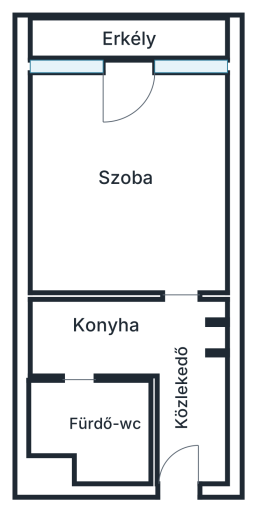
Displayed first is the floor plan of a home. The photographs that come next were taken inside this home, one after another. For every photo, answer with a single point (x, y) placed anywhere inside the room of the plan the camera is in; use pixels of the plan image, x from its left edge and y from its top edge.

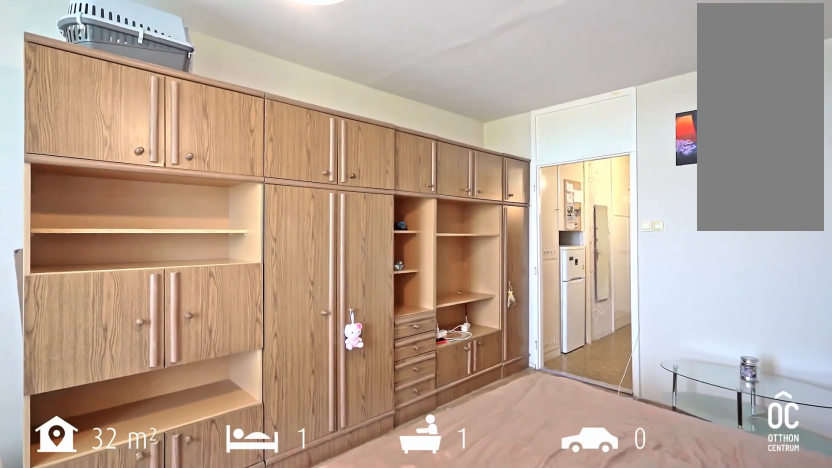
(133, 174)
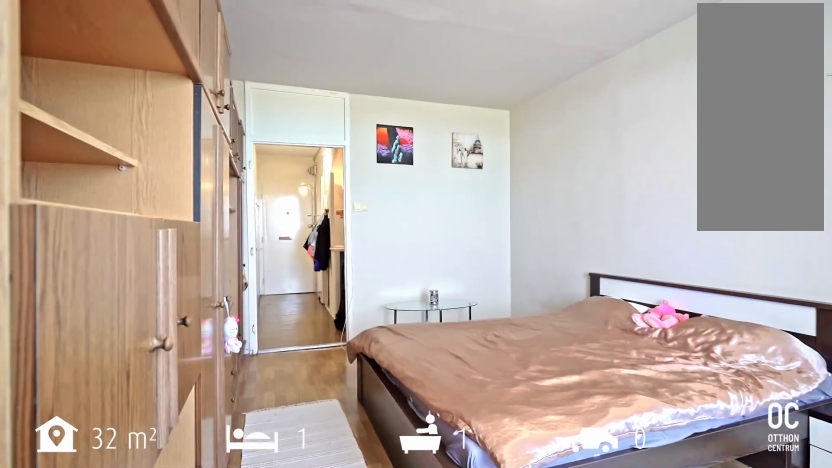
(133, 174)
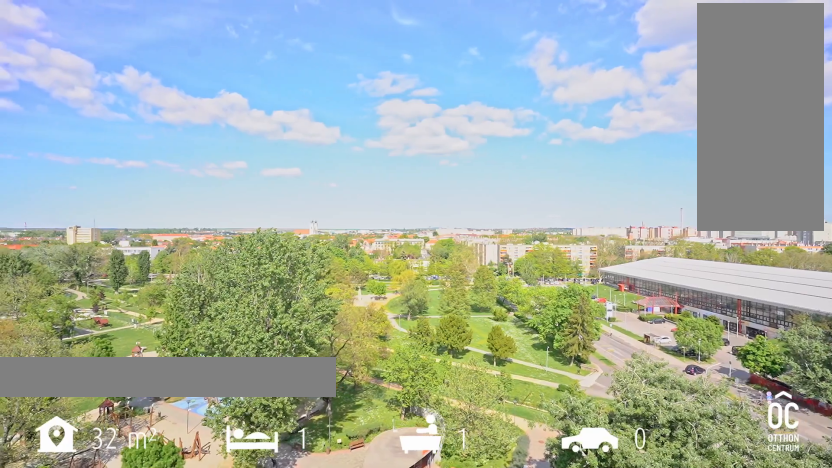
(129, 40)
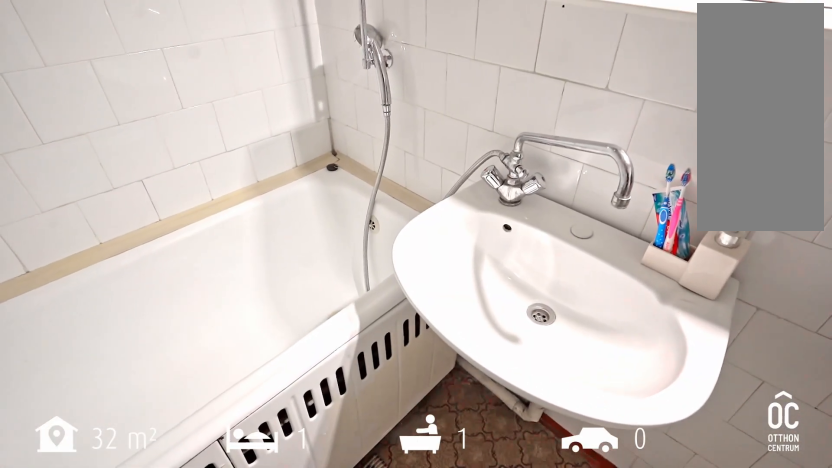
(93, 435)
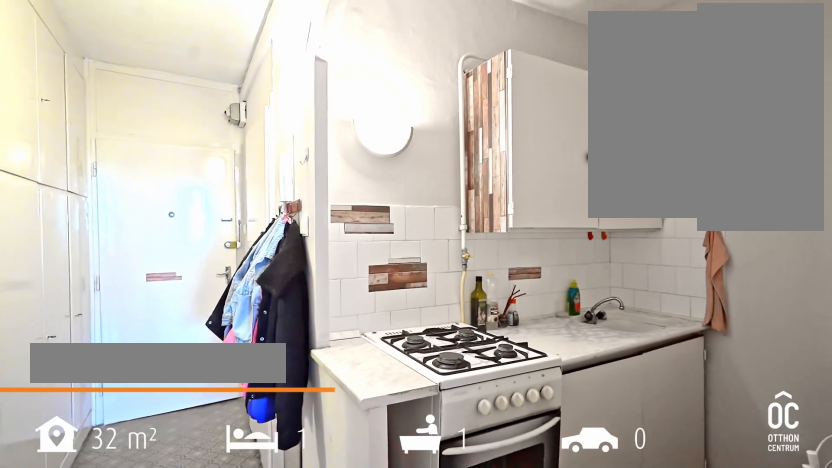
(106, 336)
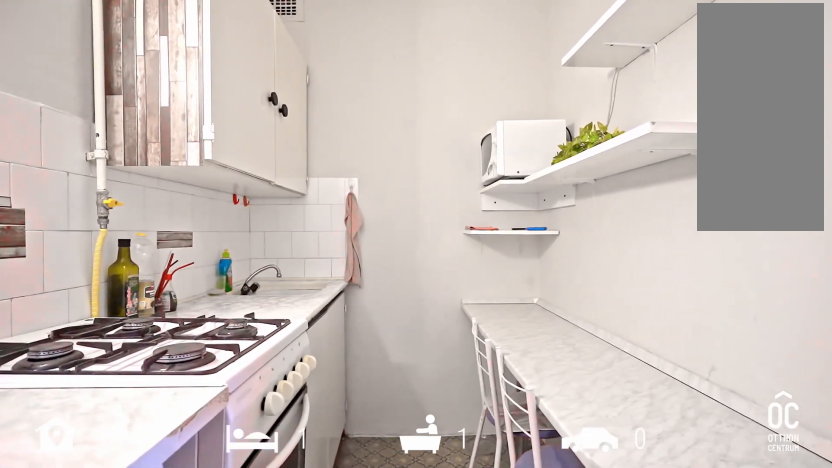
(106, 336)
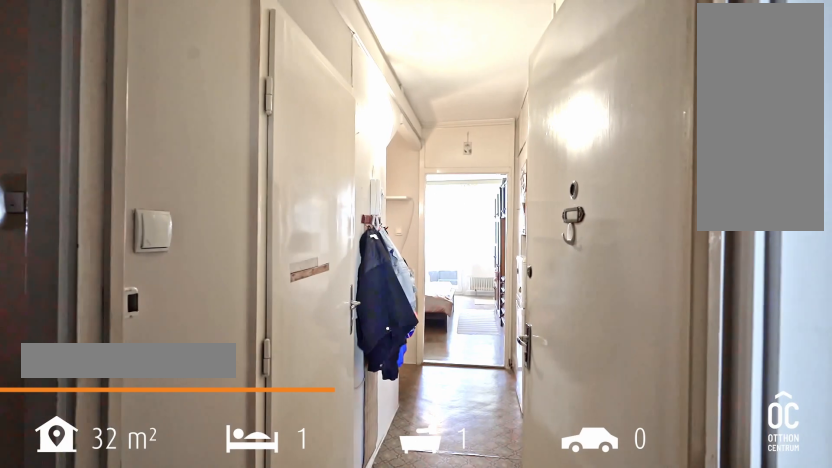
(185, 398)
